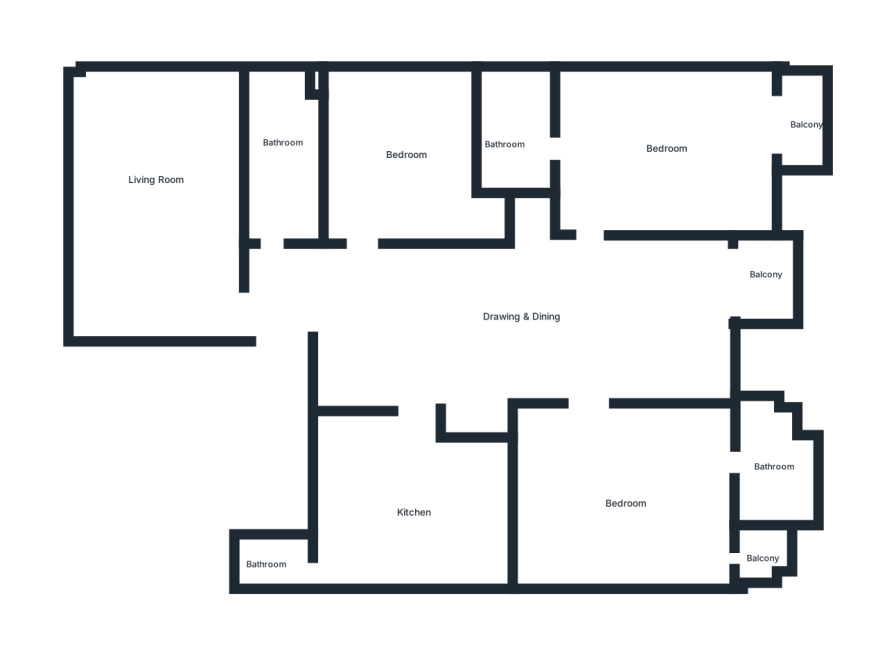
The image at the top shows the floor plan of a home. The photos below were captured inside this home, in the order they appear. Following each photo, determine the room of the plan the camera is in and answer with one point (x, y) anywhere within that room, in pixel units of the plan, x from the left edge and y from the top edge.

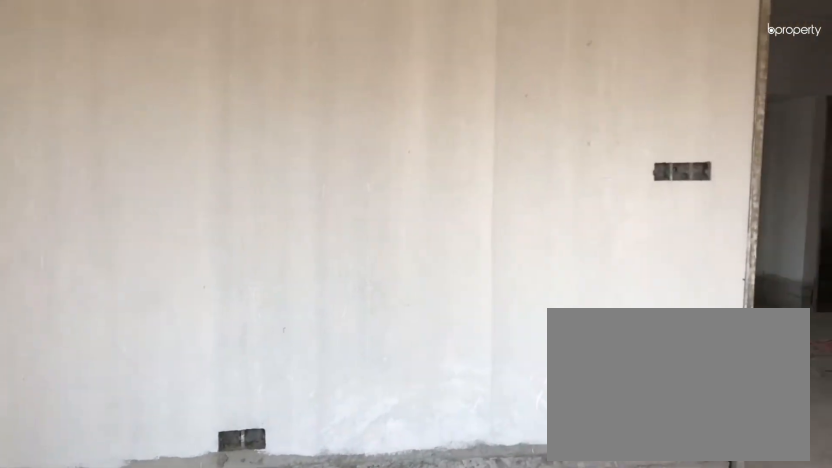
(657, 145)
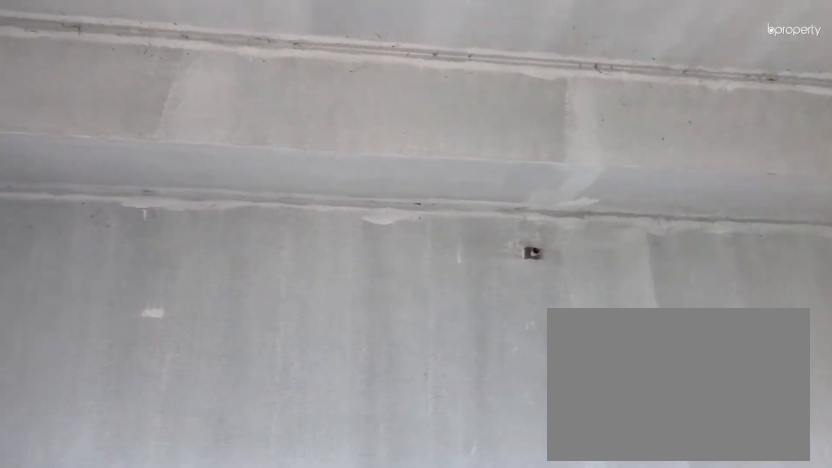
(657, 145)
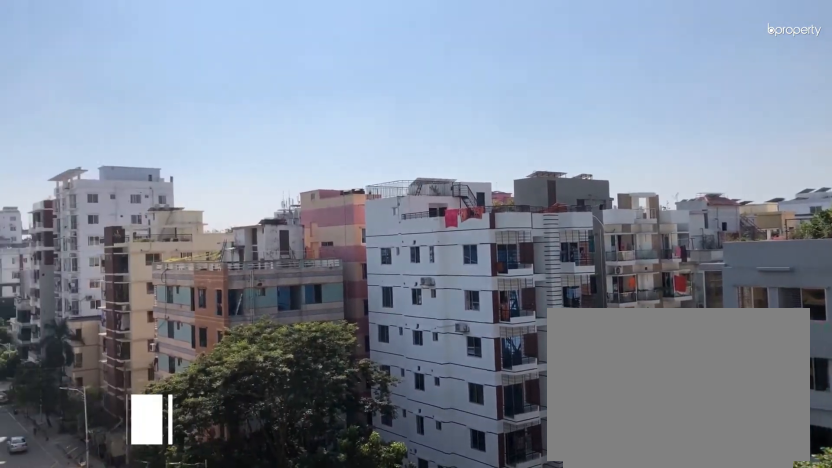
(804, 121)
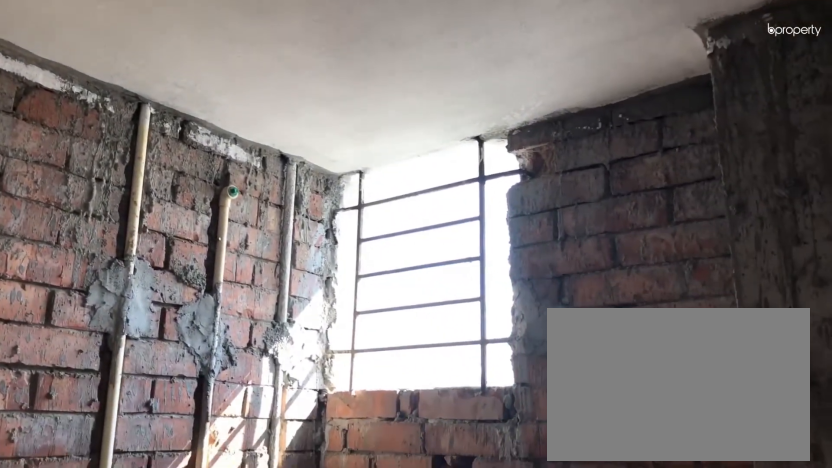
(513, 136)
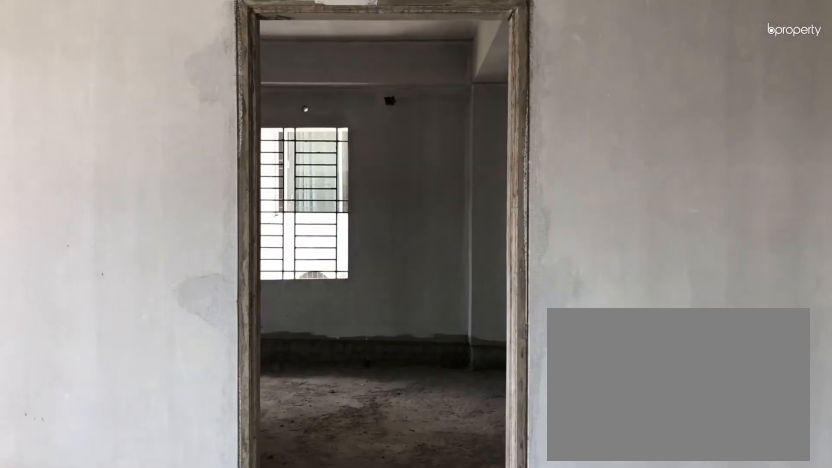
(594, 385)
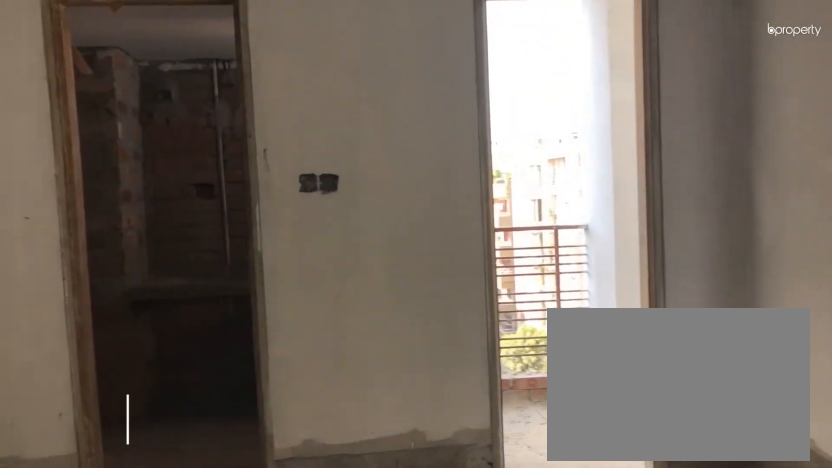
(625, 506)
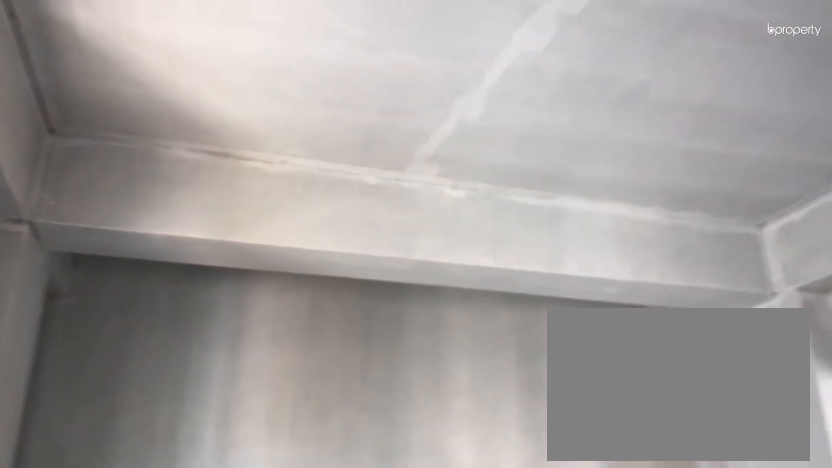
(625, 506)
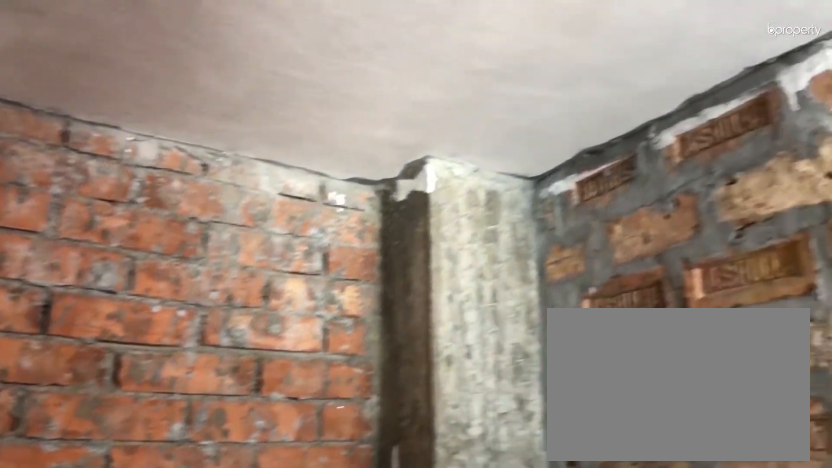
(770, 475)
